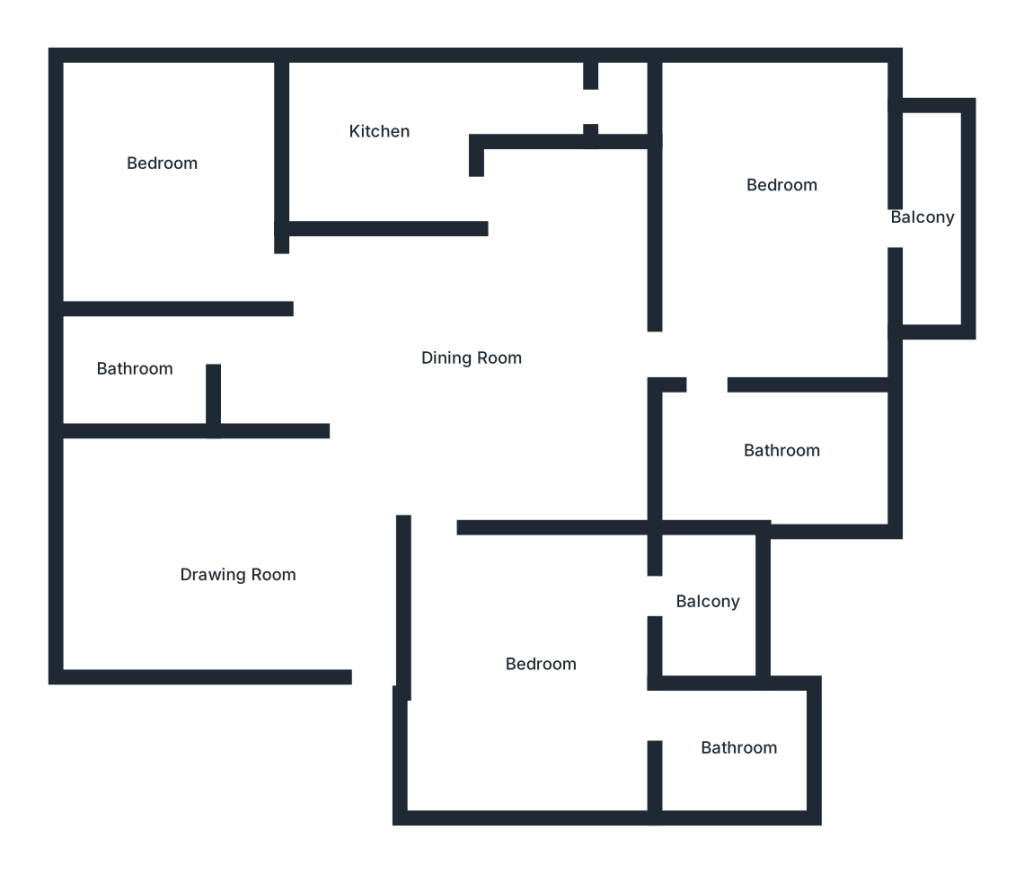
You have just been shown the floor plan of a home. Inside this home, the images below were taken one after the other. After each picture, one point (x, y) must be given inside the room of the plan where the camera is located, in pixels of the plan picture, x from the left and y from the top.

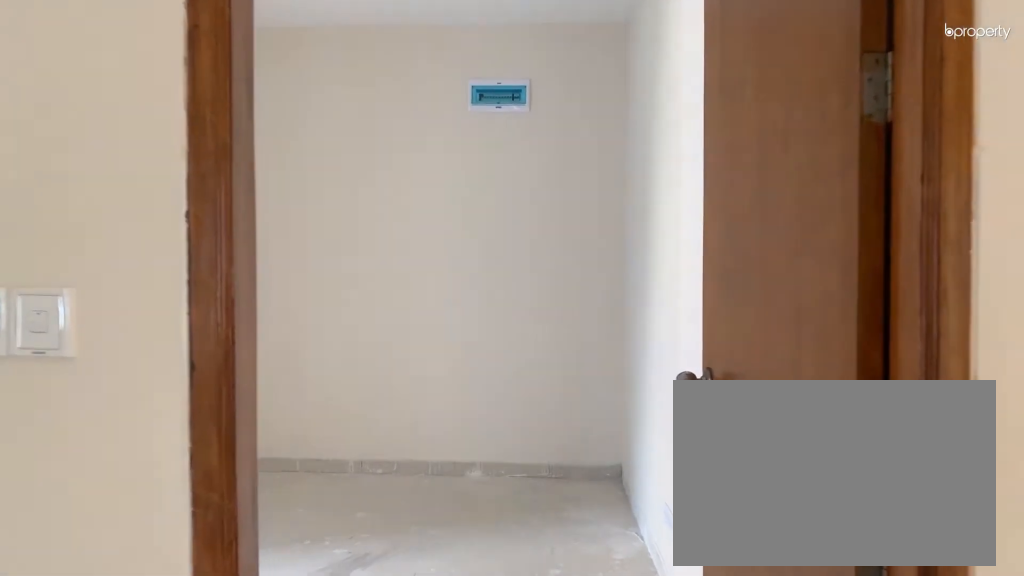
(472, 560)
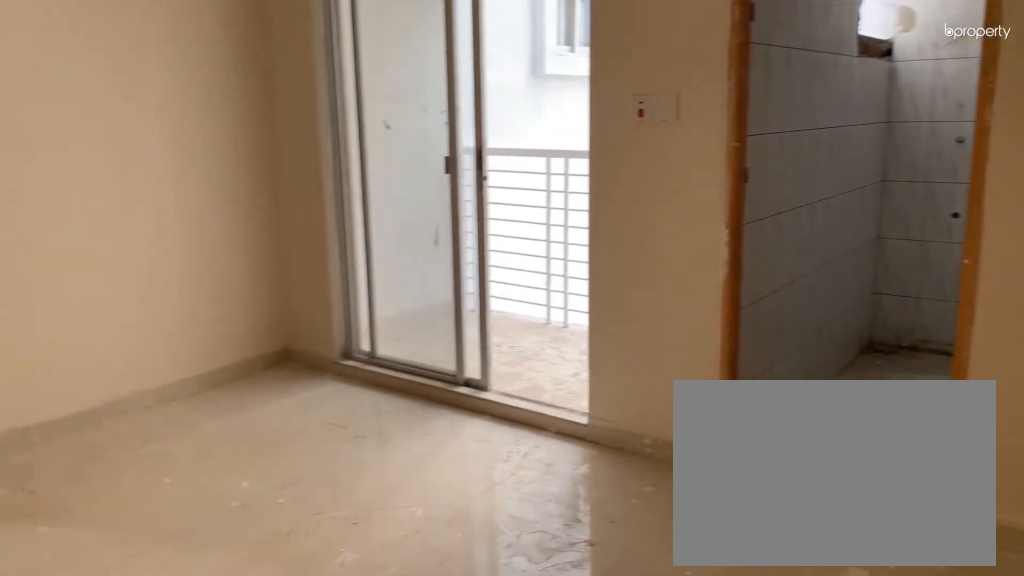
(575, 641)
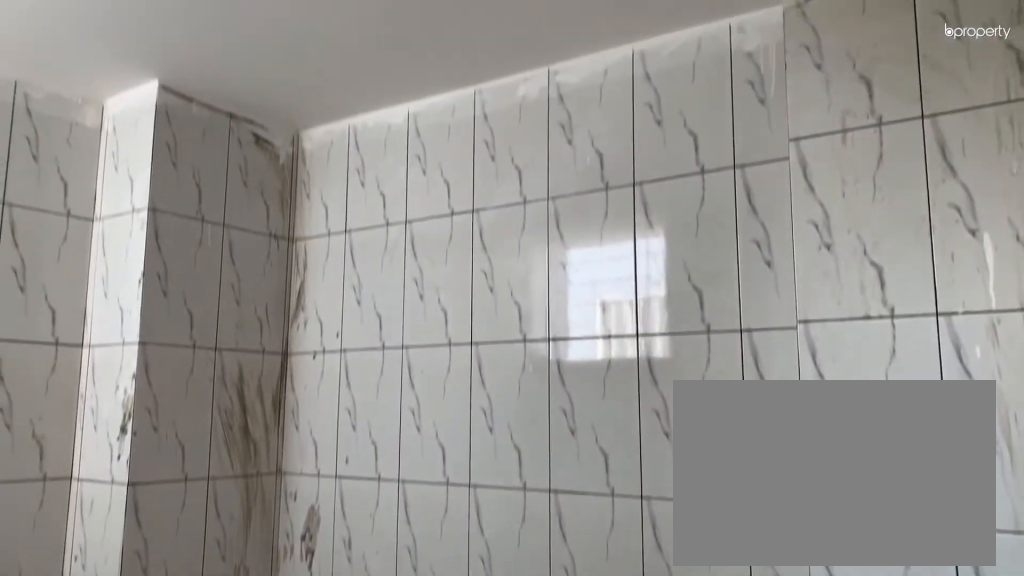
(739, 744)
